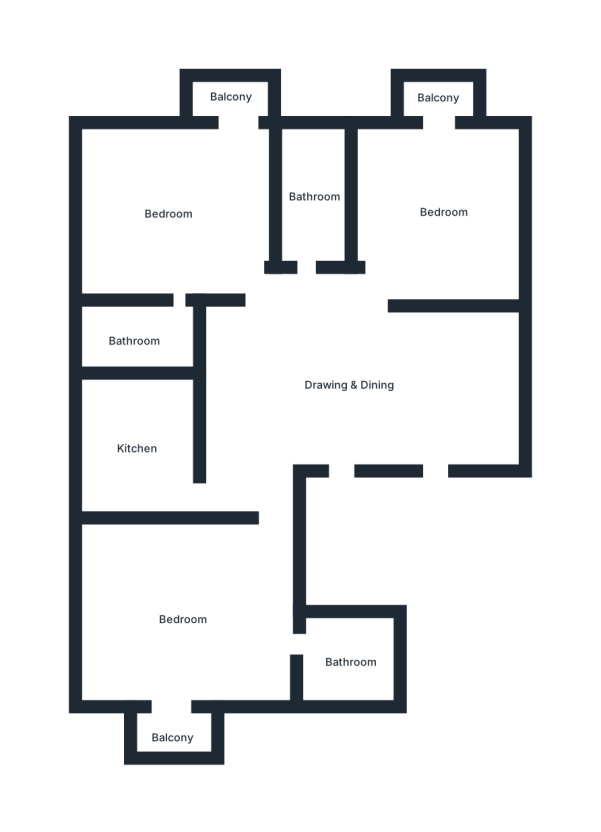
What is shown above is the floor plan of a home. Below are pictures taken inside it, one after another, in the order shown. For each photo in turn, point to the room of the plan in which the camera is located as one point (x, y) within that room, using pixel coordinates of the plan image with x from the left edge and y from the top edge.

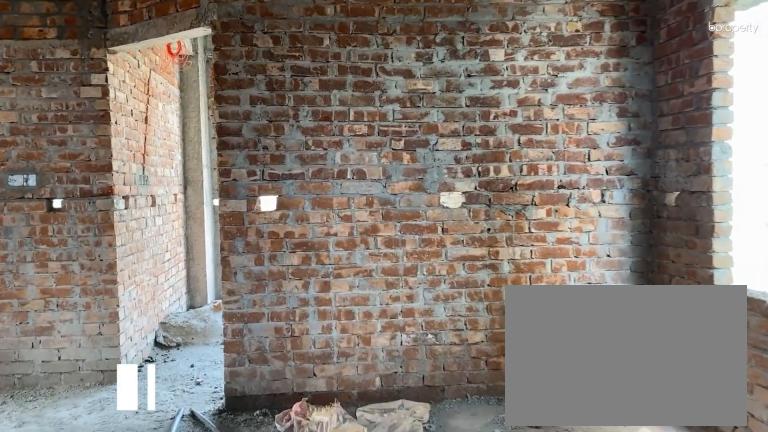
(349, 384)
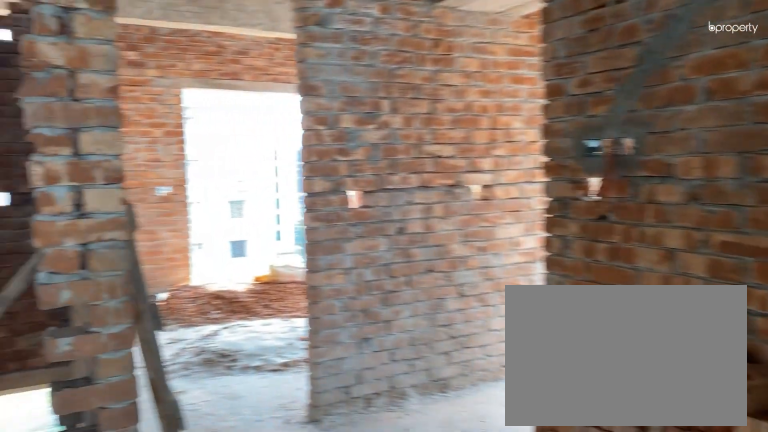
(349, 384)
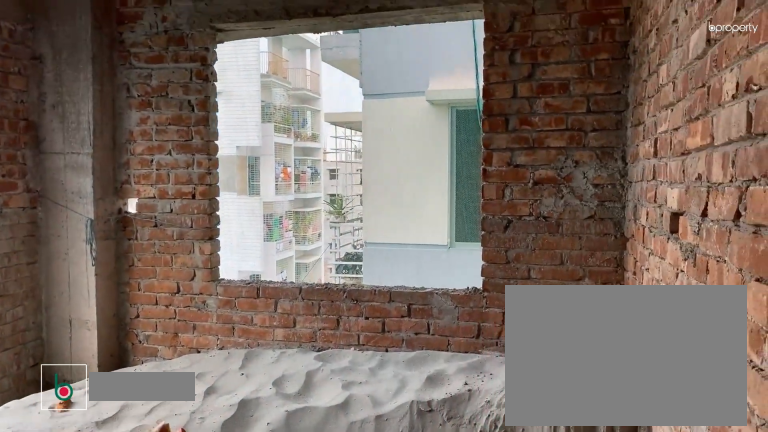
(444, 214)
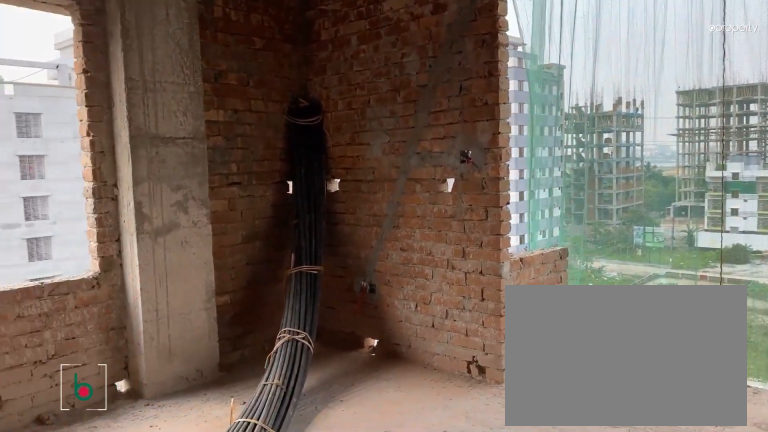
(173, 217)
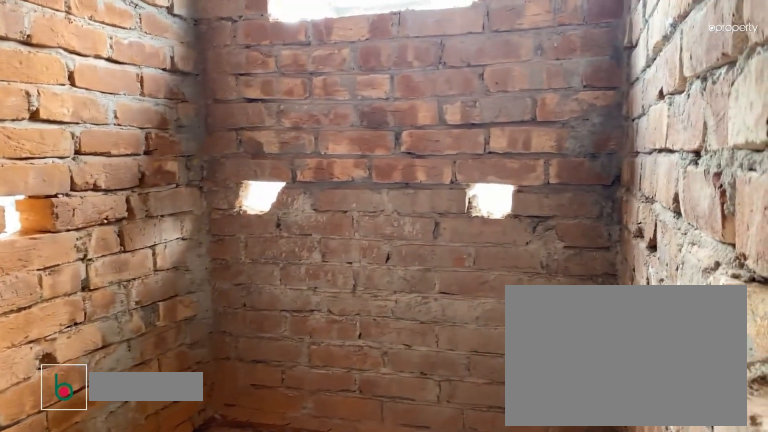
(135, 339)
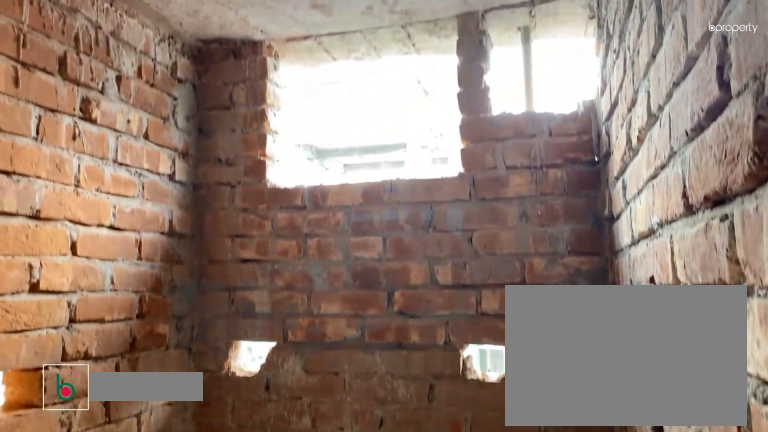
(135, 339)
